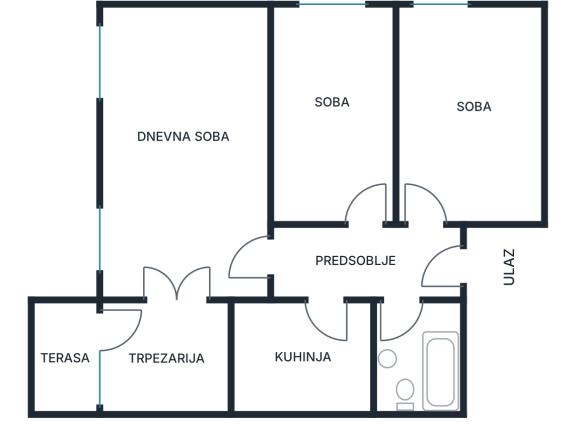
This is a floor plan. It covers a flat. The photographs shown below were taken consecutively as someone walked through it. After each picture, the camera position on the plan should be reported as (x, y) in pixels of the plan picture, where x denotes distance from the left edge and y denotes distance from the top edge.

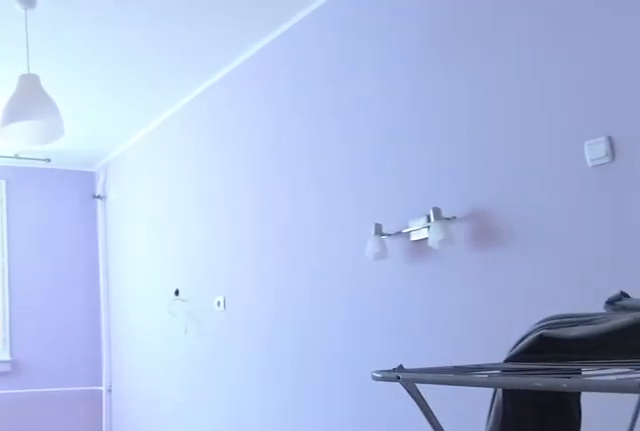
(415, 227)
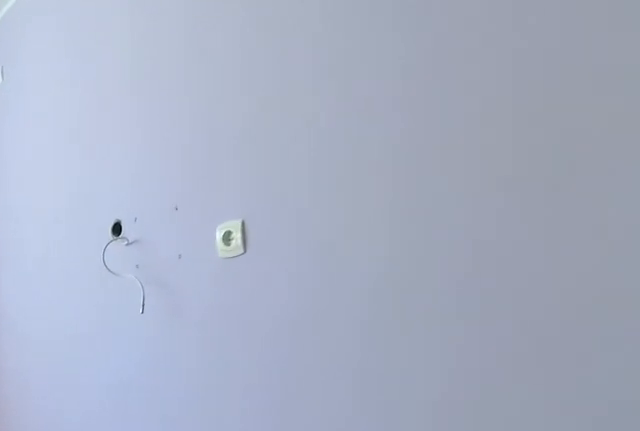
(492, 115)
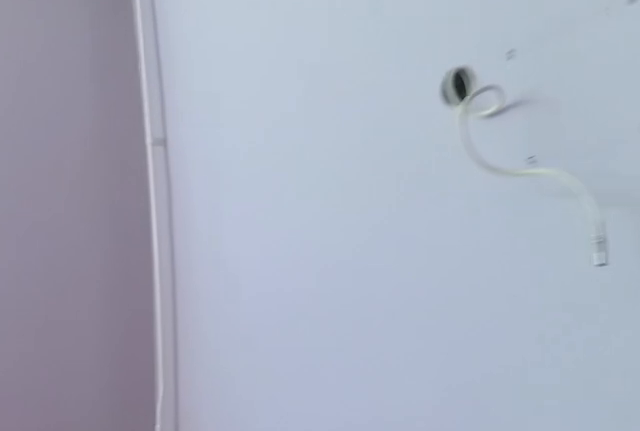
(518, 80)
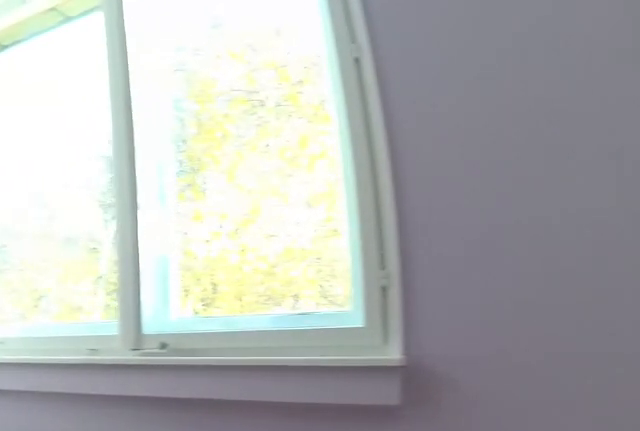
(528, 74)
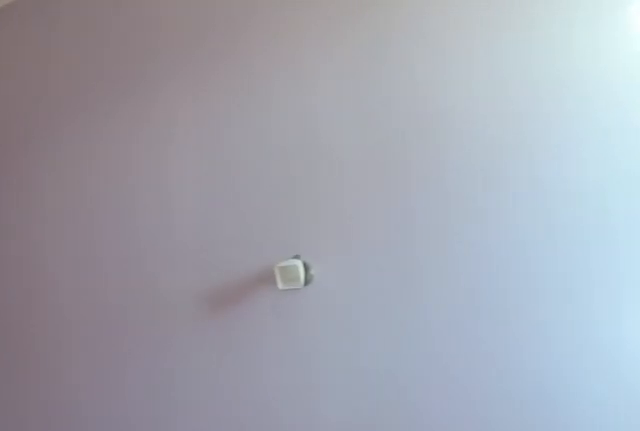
(520, 58)
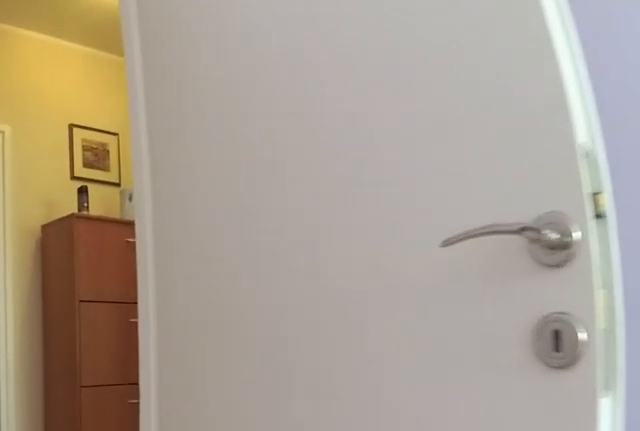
(473, 169)
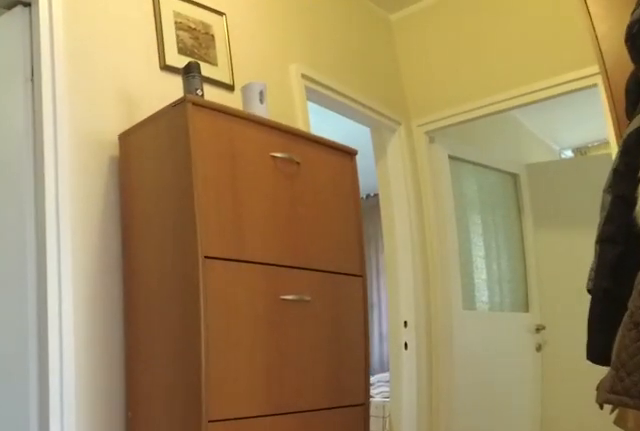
(439, 236)
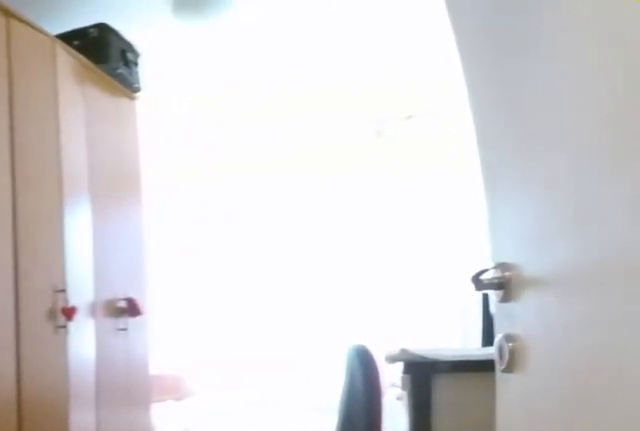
(380, 246)
